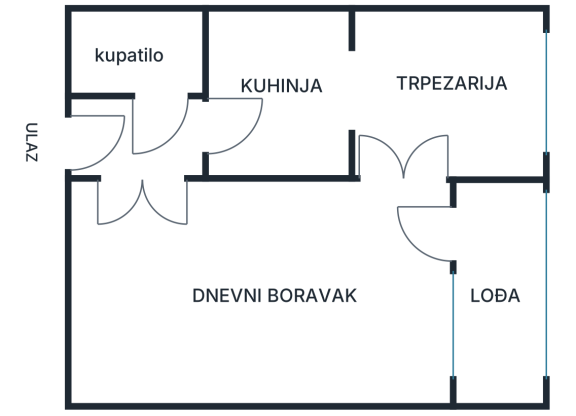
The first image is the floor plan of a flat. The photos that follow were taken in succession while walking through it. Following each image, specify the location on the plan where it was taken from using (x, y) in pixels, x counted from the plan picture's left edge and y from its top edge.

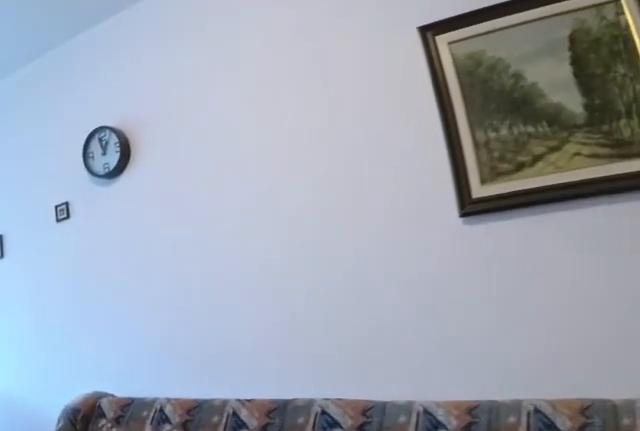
(174, 240)
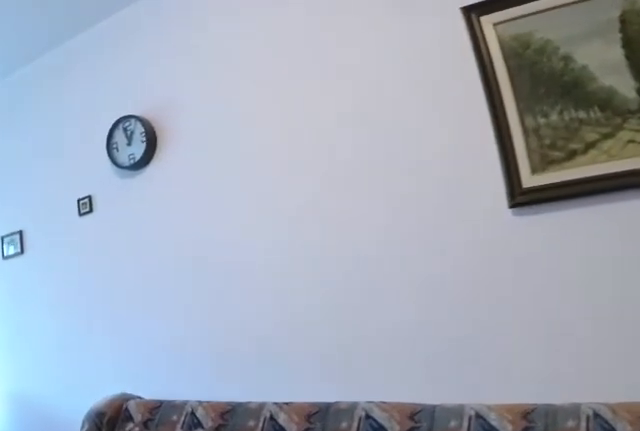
(178, 244)
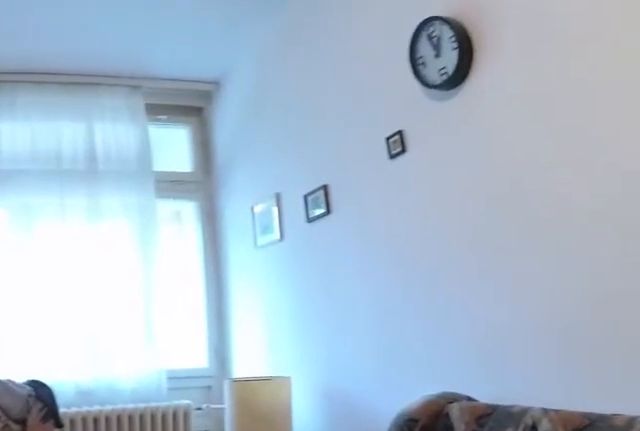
(196, 266)
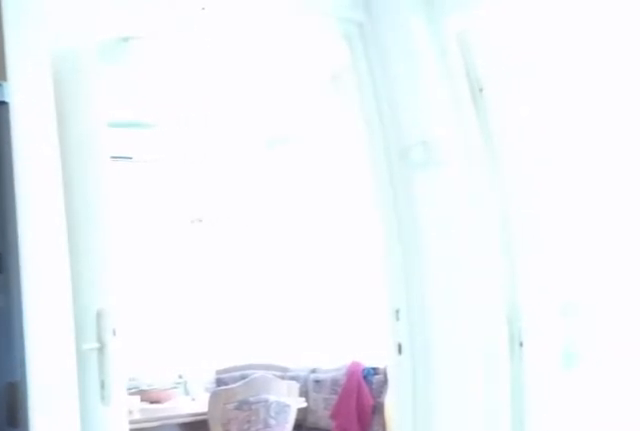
(367, 266)
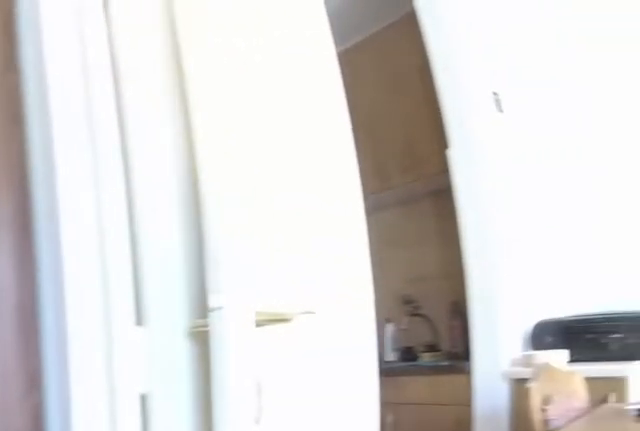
(433, 209)
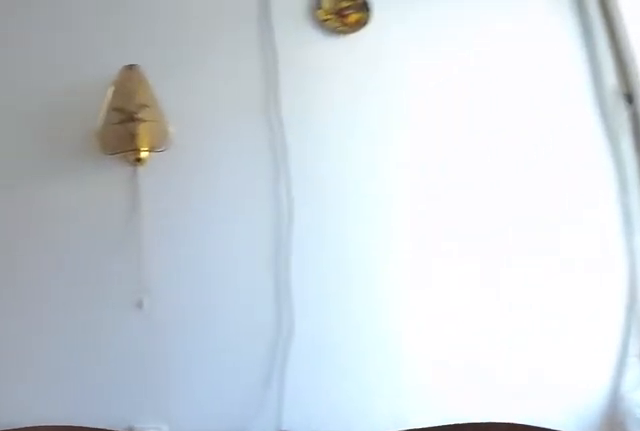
(458, 136)
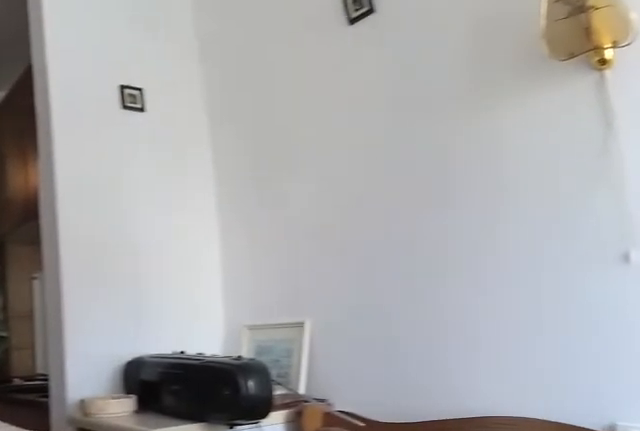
(486, 126)
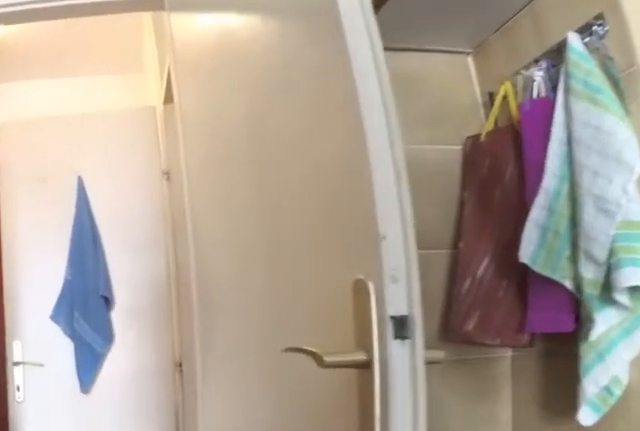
(305, 105)
